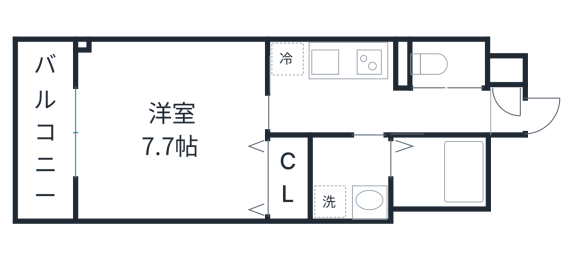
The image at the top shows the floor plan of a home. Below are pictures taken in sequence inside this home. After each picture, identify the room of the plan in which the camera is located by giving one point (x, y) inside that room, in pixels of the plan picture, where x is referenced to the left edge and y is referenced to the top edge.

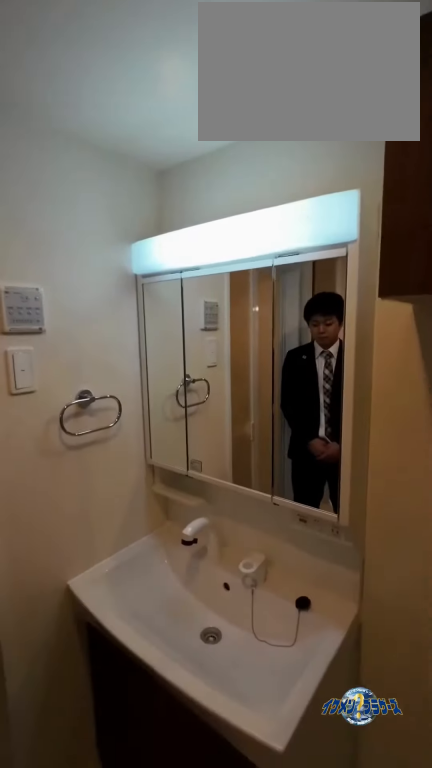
(354, 191)
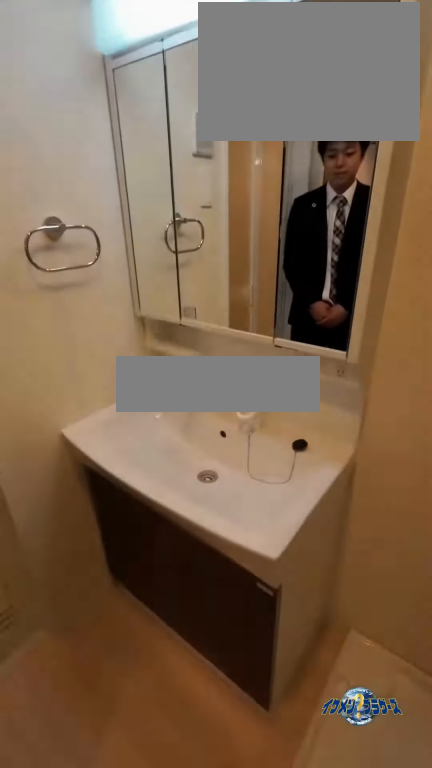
(354, 191)
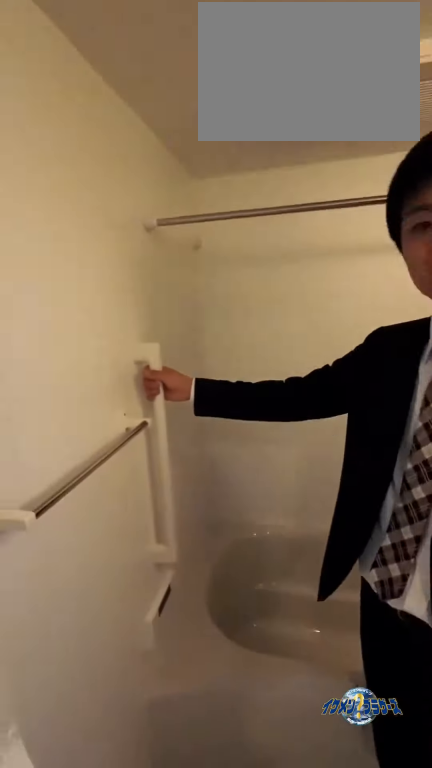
(441, 174)
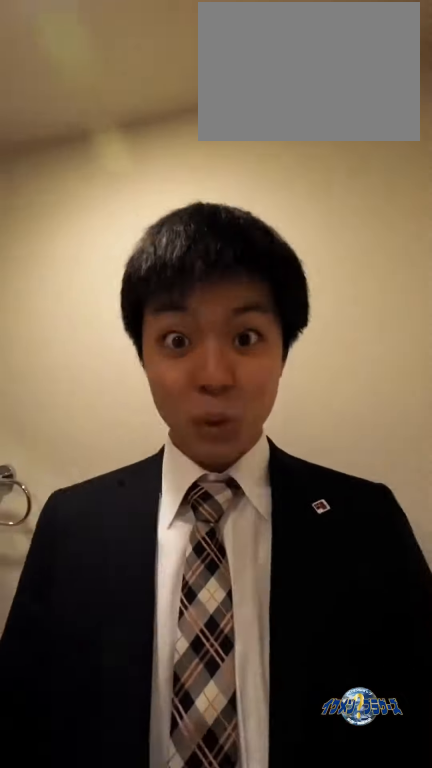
(450, 64)
